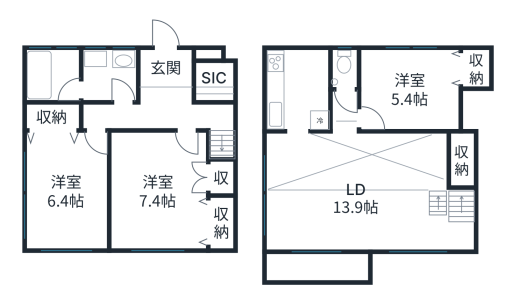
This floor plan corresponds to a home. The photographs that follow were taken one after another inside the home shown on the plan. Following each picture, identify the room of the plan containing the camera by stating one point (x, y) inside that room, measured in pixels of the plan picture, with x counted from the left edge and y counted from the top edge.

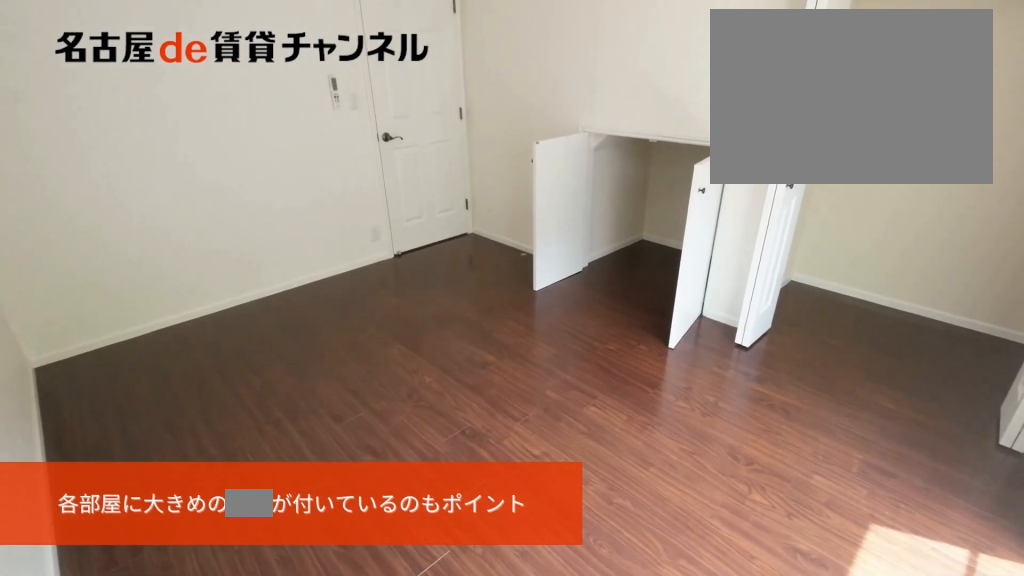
(169, 194)
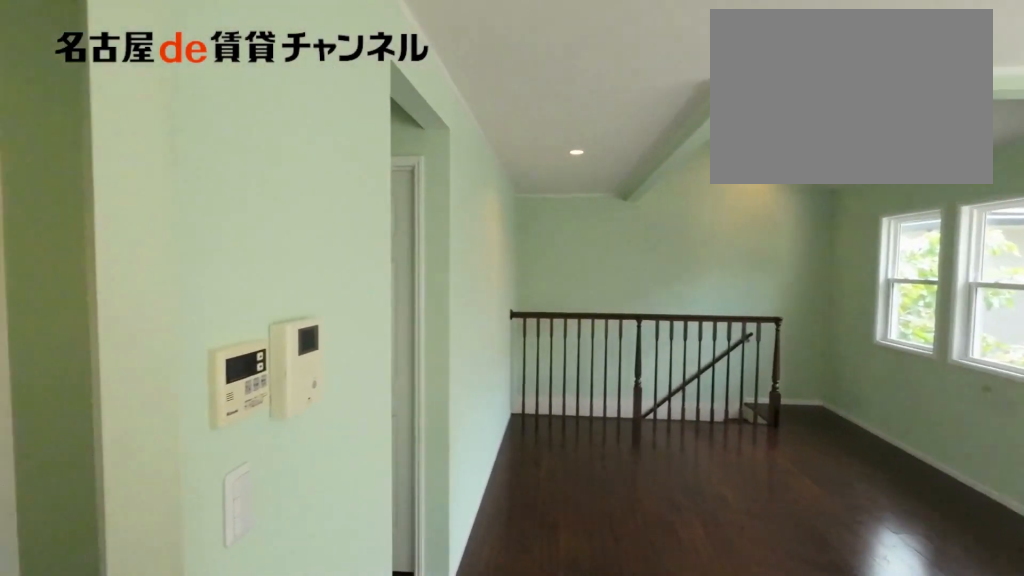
(370, 193)
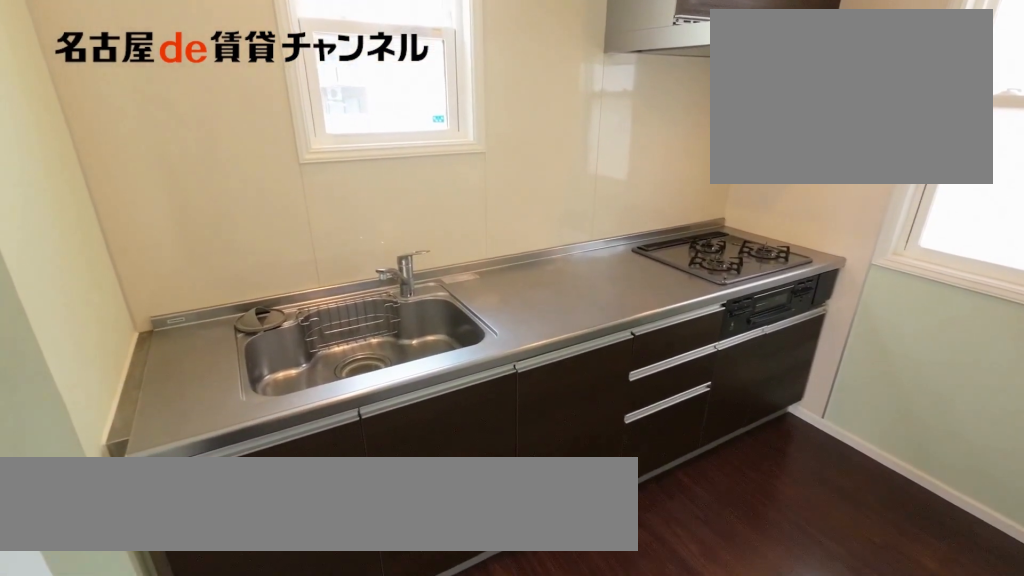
(297, 90)
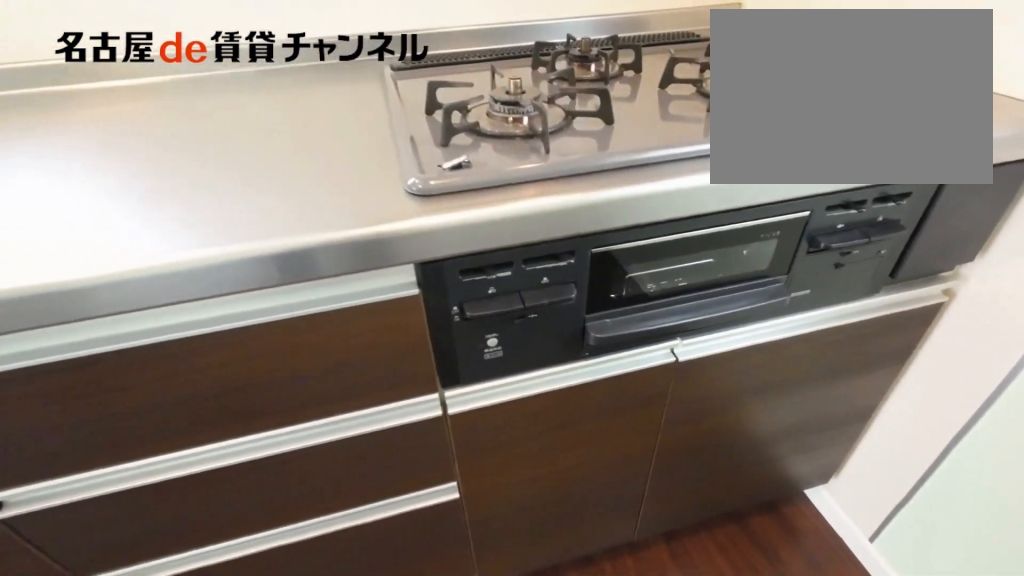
(296, 90)
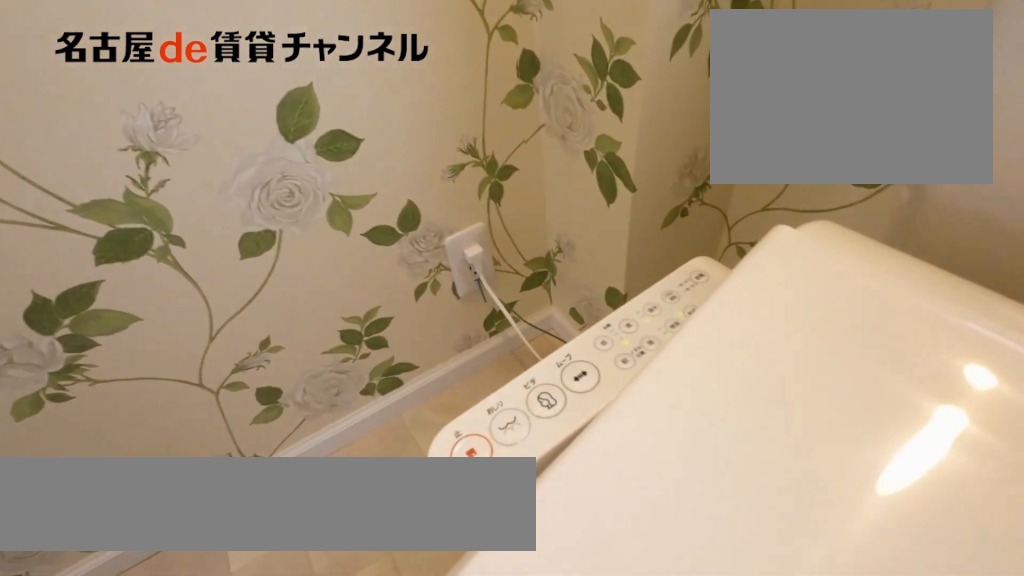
(344, 70)
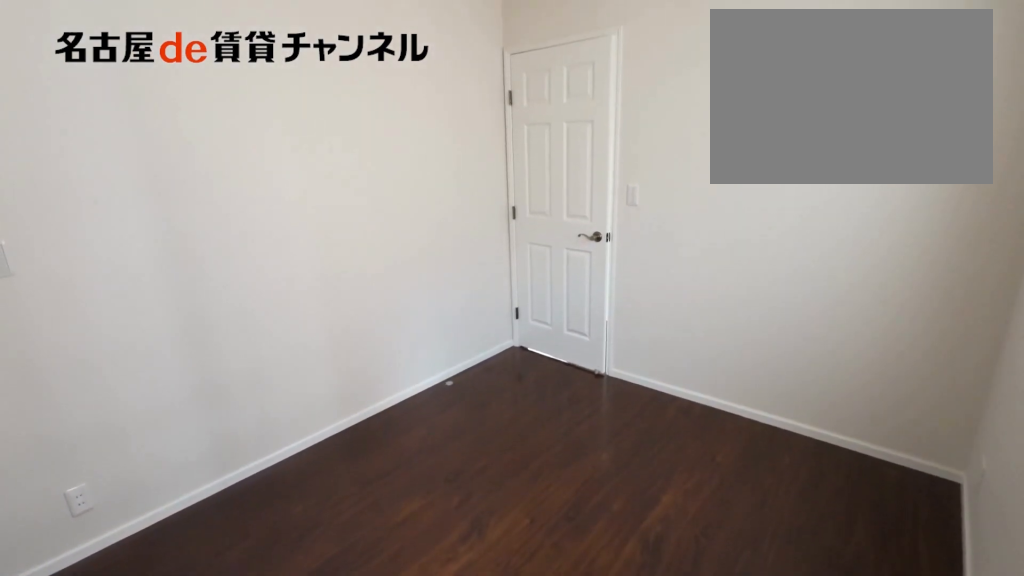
(418, 87)
